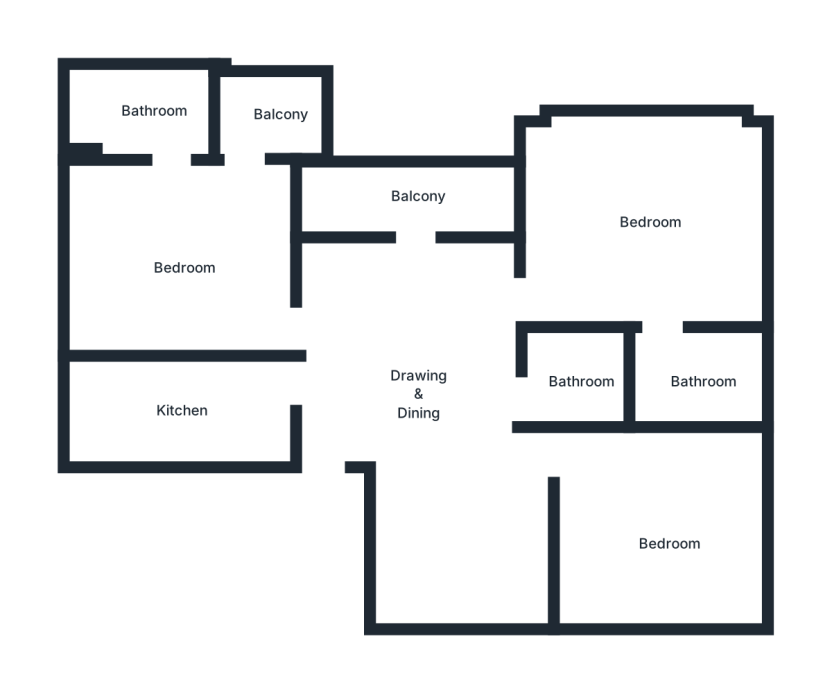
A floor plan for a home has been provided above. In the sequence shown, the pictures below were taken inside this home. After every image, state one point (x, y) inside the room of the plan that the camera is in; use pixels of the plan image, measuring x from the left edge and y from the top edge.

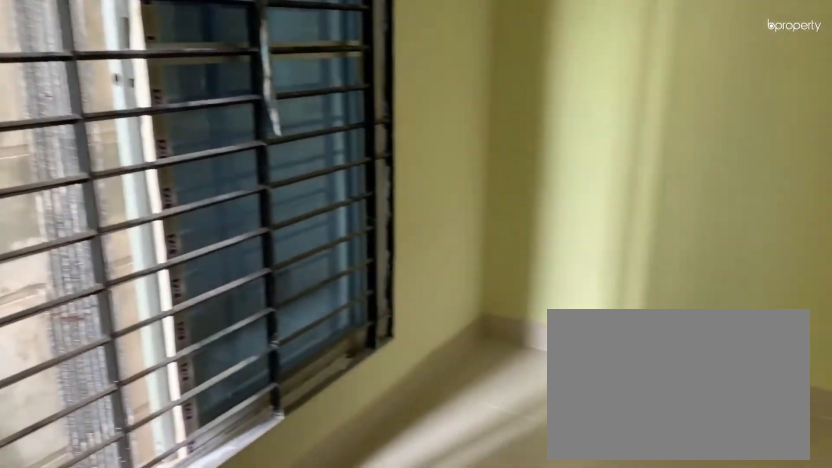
(666, 540)
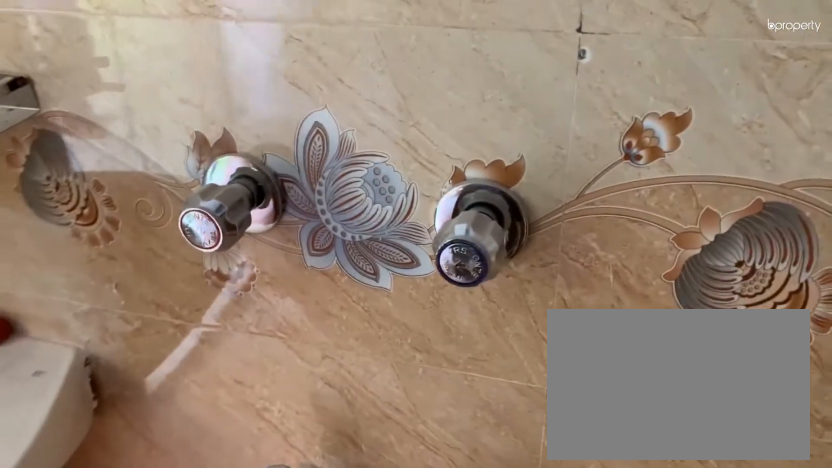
(583, 379)
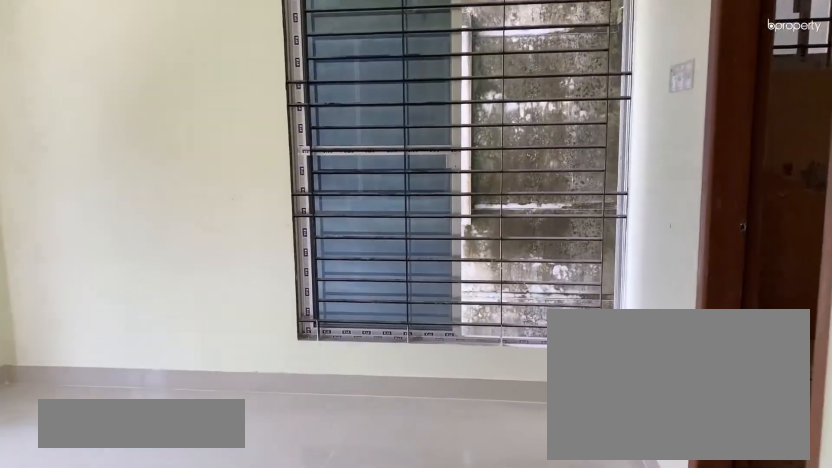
(645, 226)
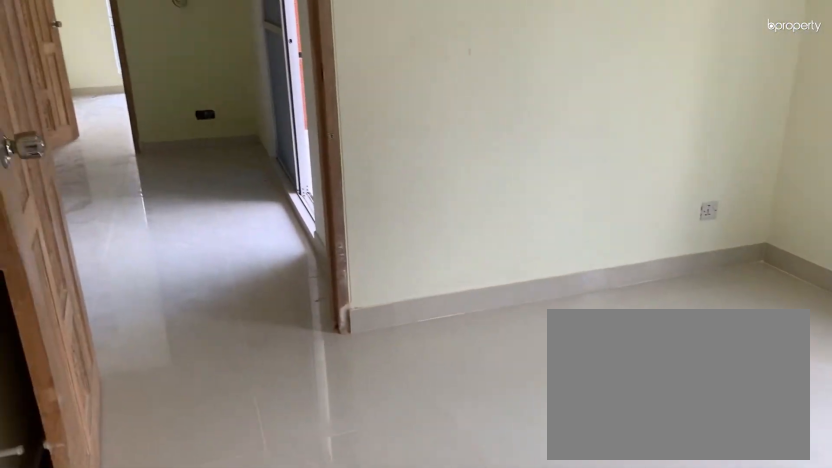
(645, 226)
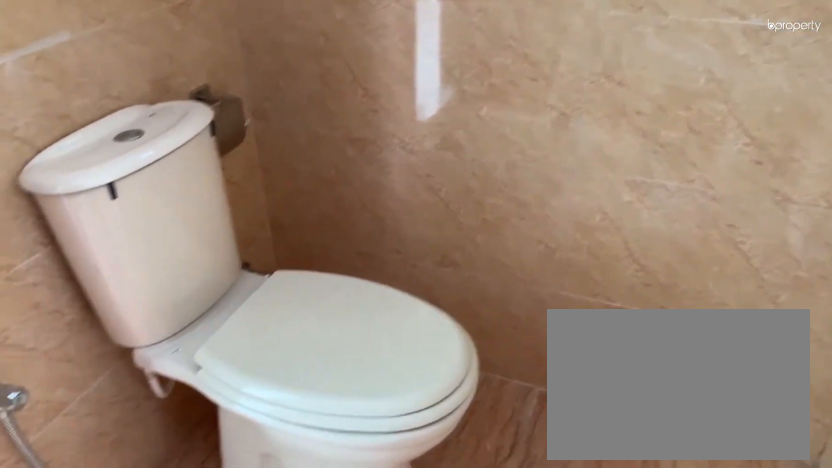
(702, 374)
